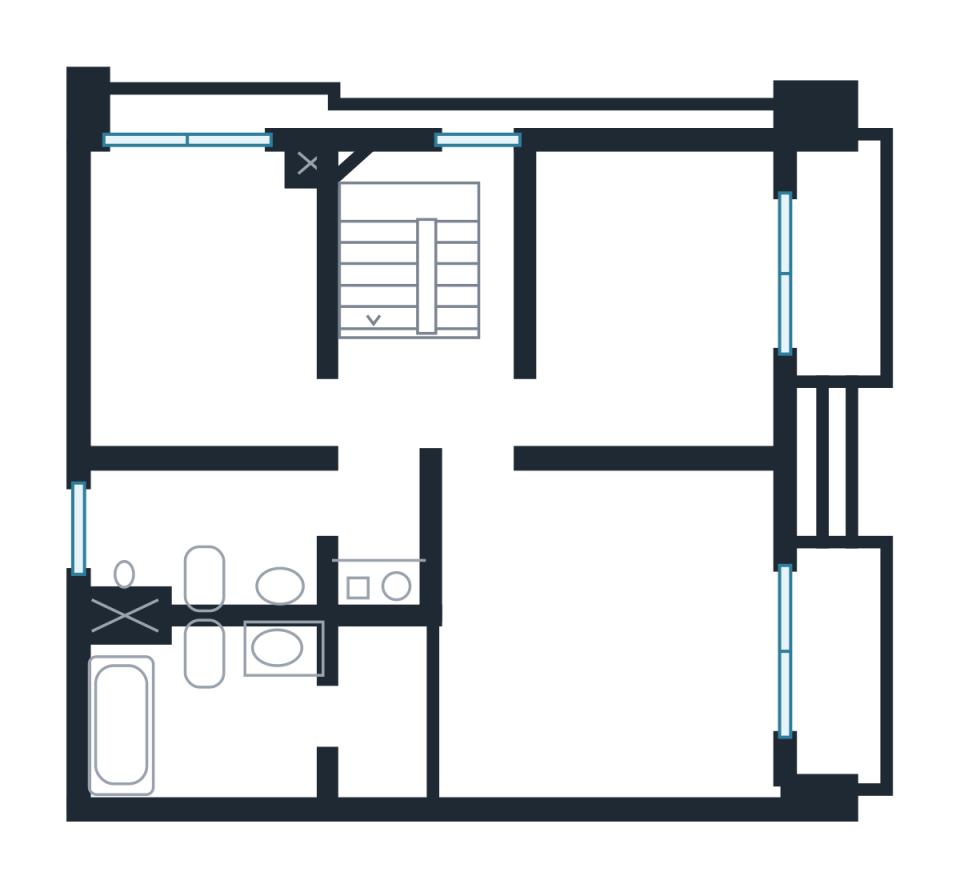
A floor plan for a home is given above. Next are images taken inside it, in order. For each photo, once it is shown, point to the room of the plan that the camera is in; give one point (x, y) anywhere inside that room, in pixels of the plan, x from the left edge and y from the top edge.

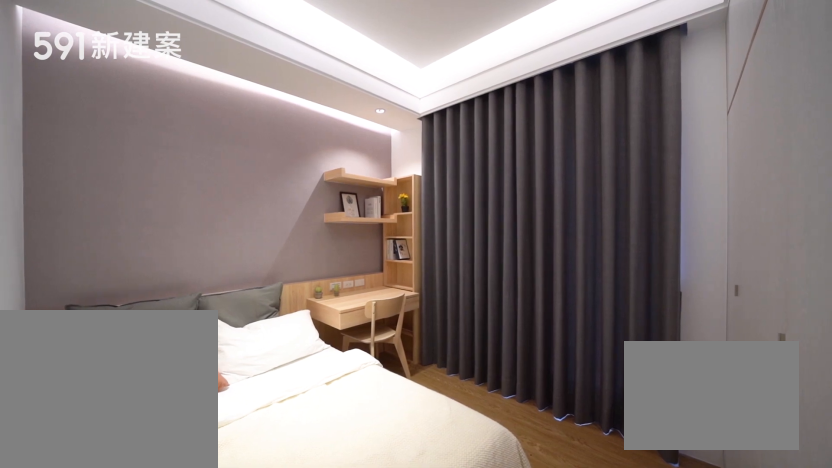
(657, 296)
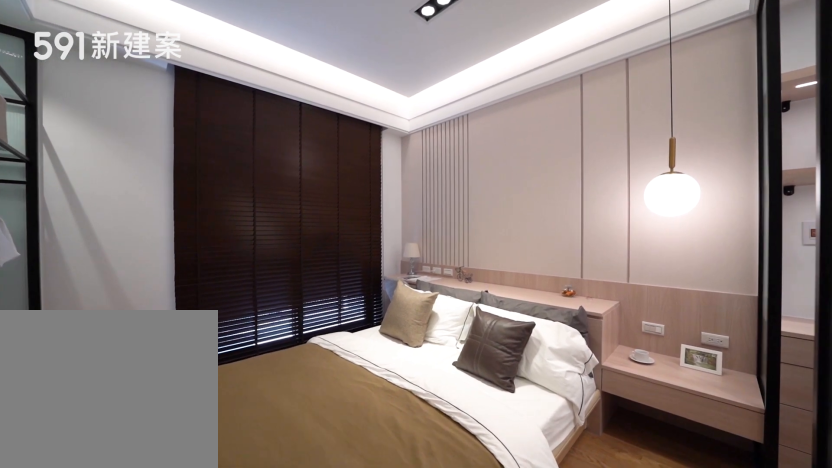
(571, 646)
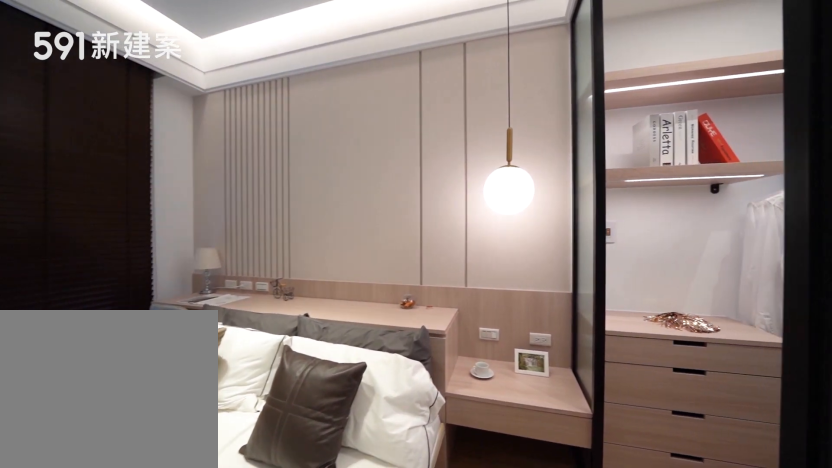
(571, 646)
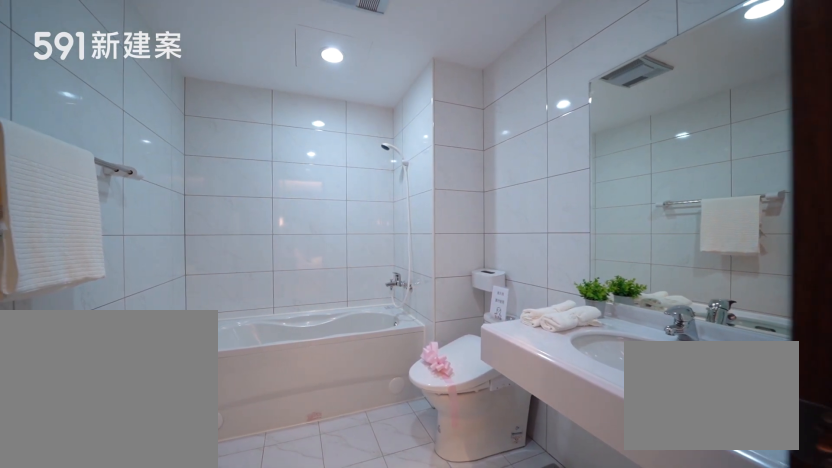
(198, 714)
